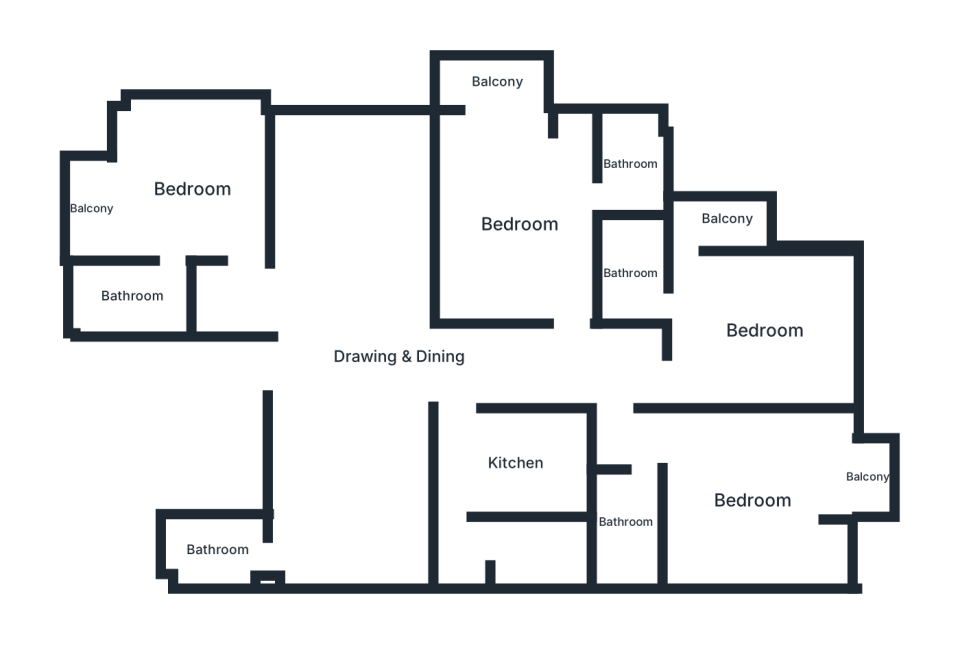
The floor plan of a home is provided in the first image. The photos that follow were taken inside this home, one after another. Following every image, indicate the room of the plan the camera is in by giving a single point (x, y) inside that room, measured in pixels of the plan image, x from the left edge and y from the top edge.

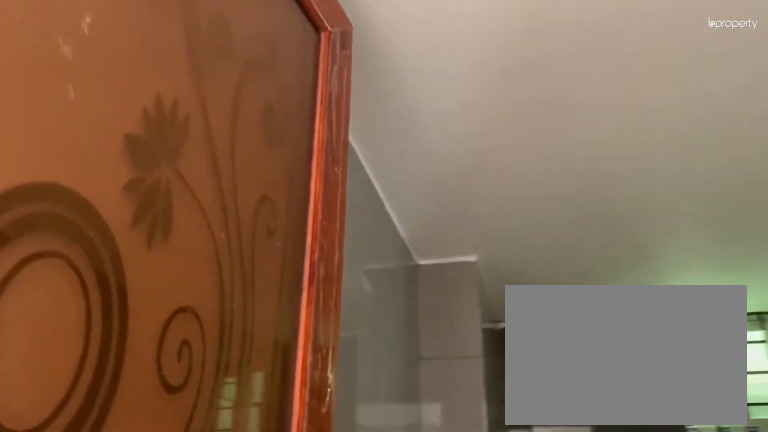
(625, 520)
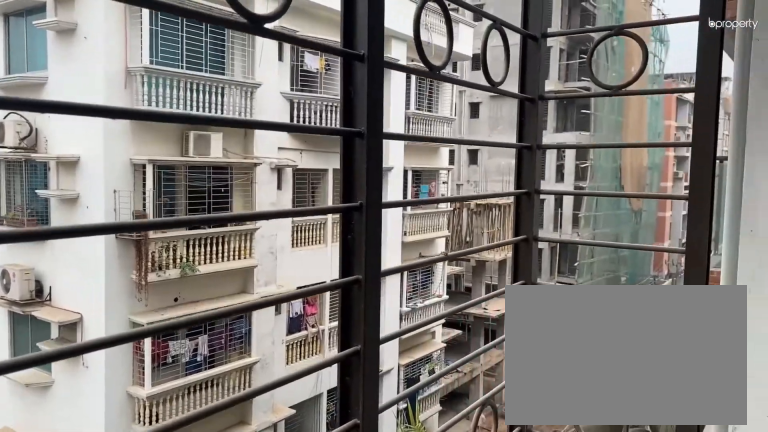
(868, 477)
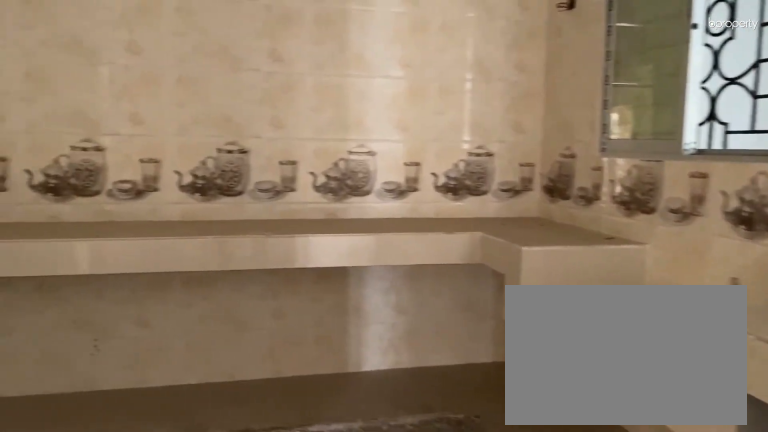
(517, 463)
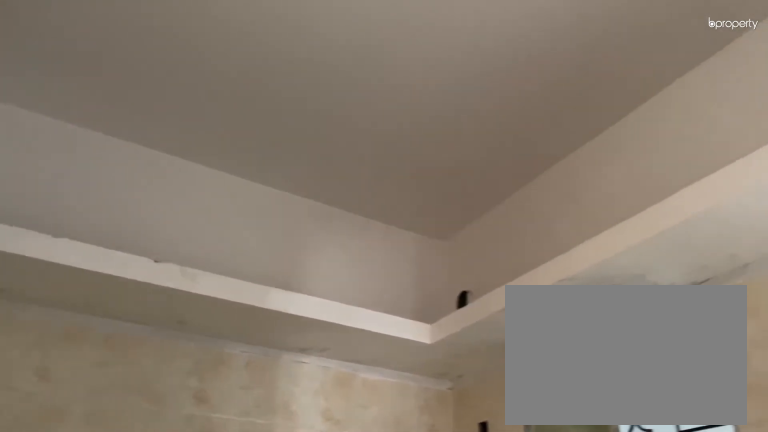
(517, 463)
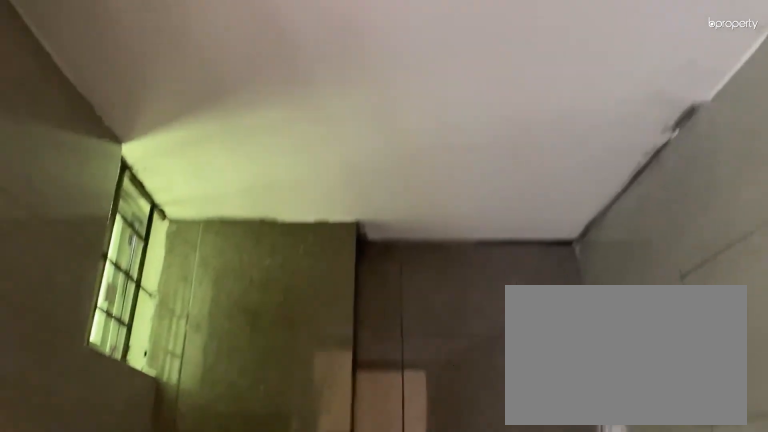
(218, 549)
